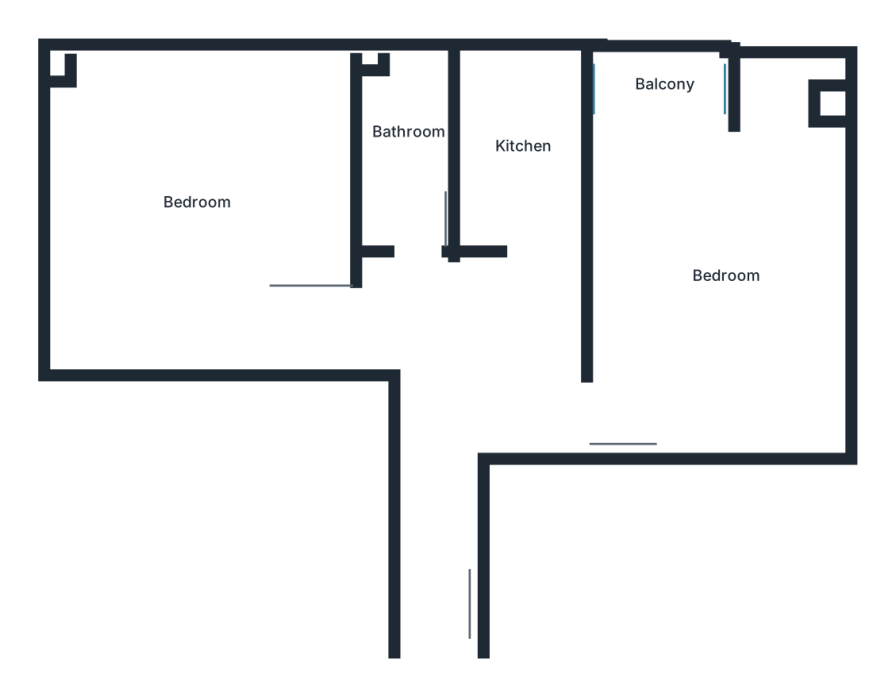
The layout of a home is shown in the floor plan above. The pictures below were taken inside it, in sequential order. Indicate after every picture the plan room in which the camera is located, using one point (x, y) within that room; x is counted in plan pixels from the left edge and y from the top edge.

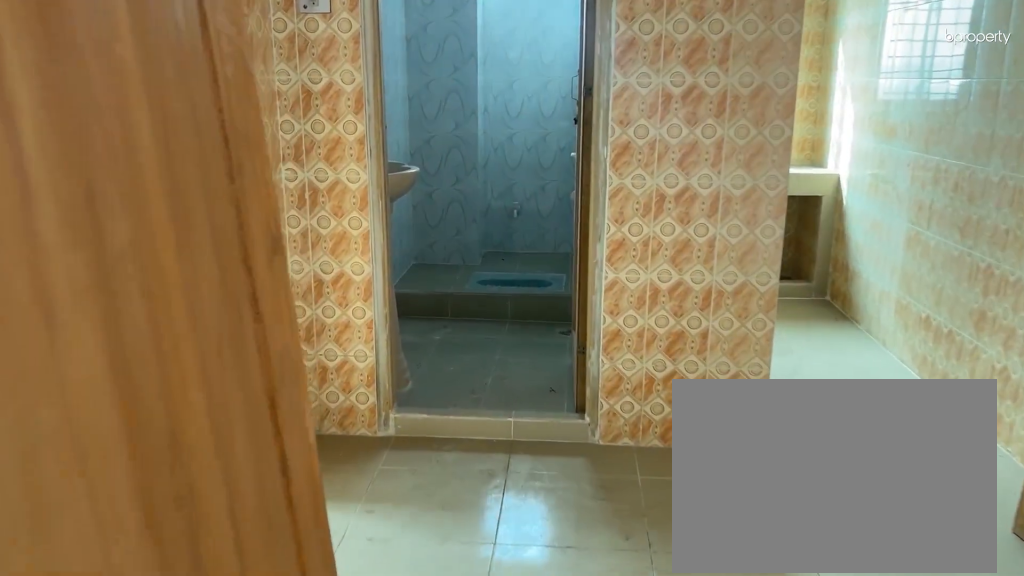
(471, 356)
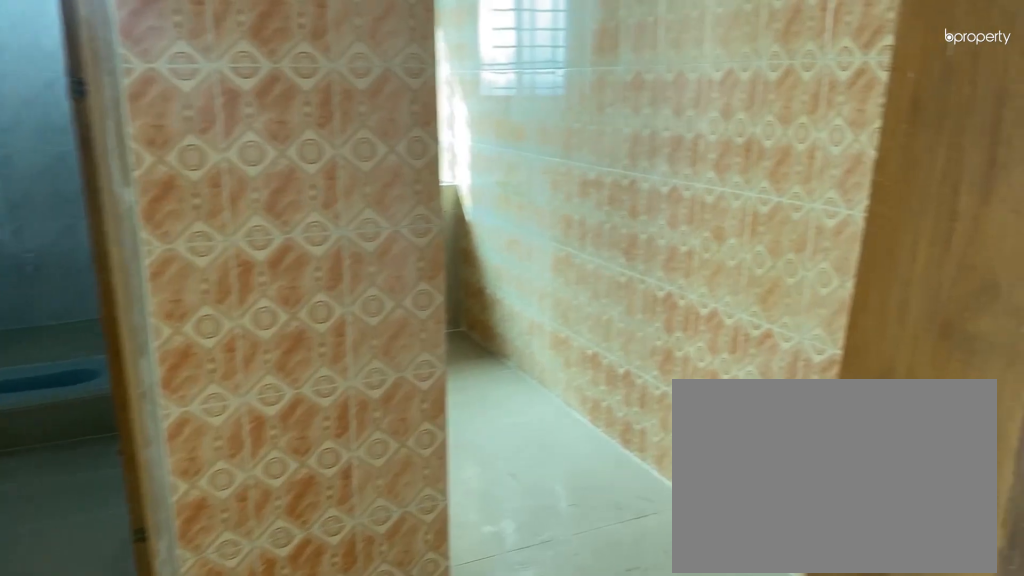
(471, 356)
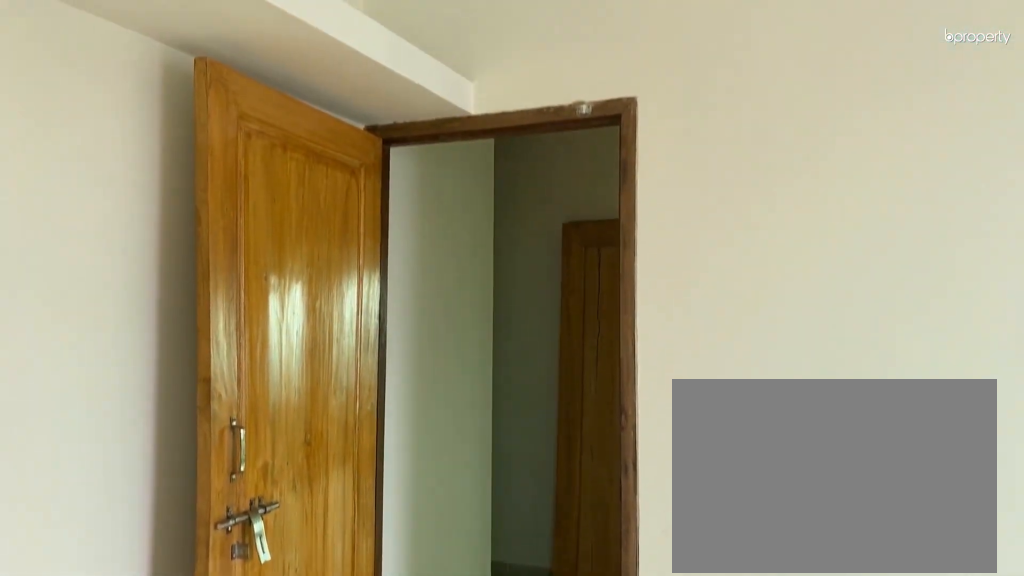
(722, 264)
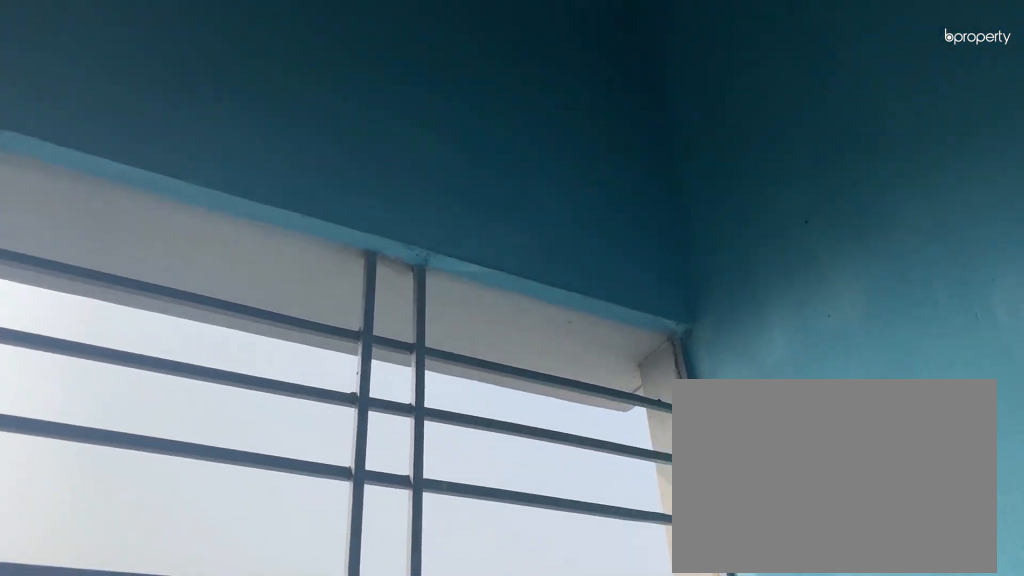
(655, 97)
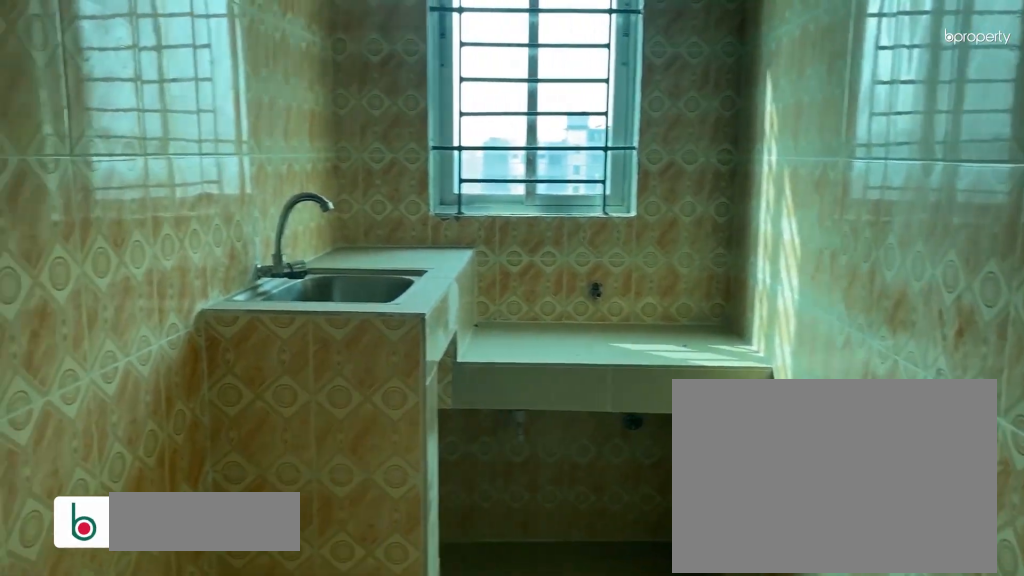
(505, 164)
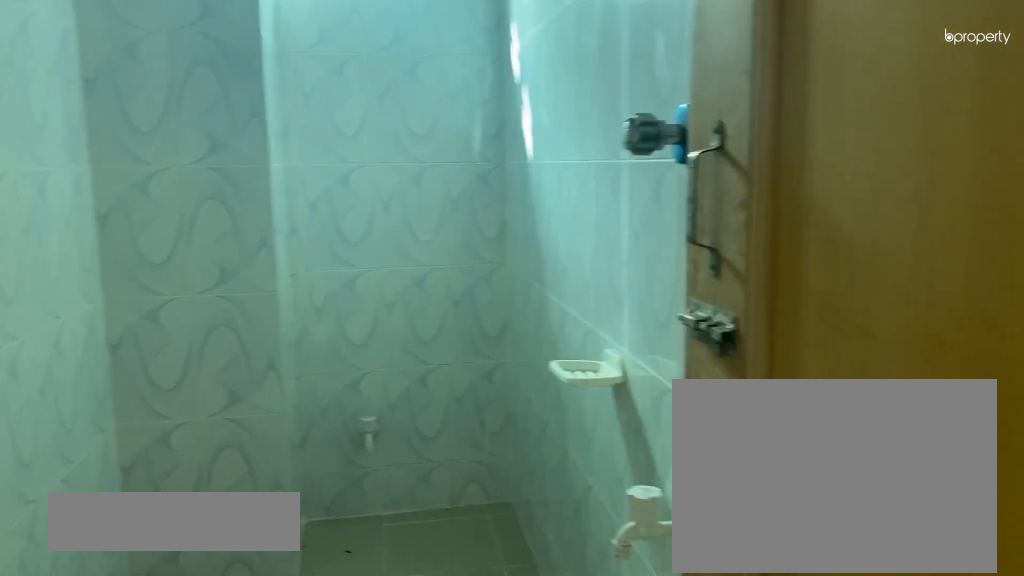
(400, 149)
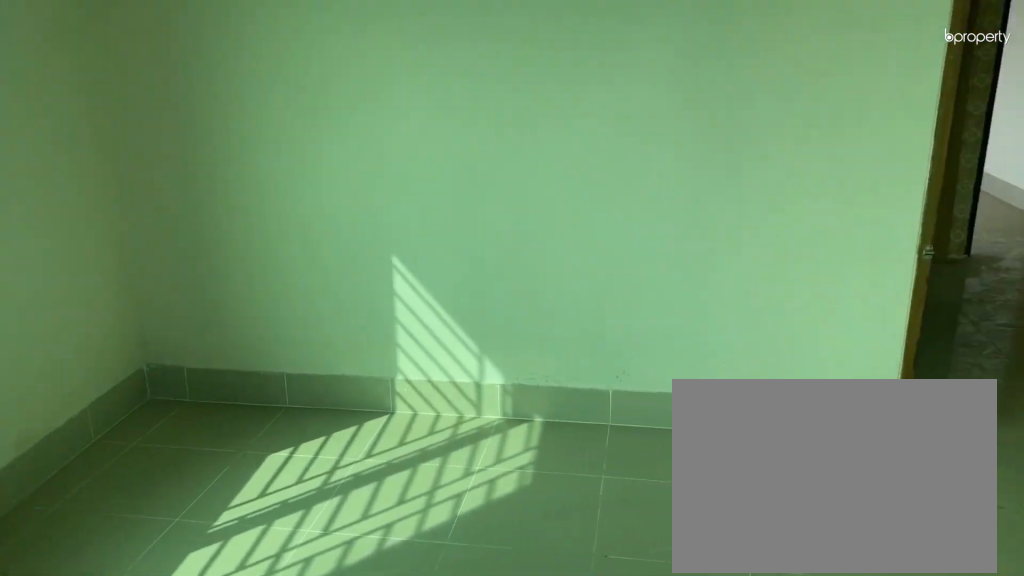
(197, 193)
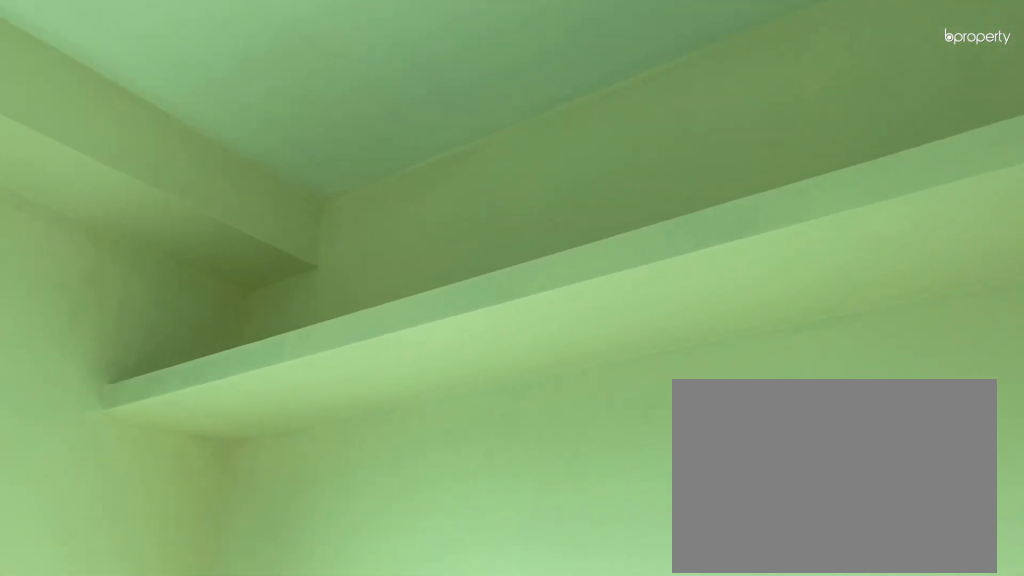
(197, 193)
